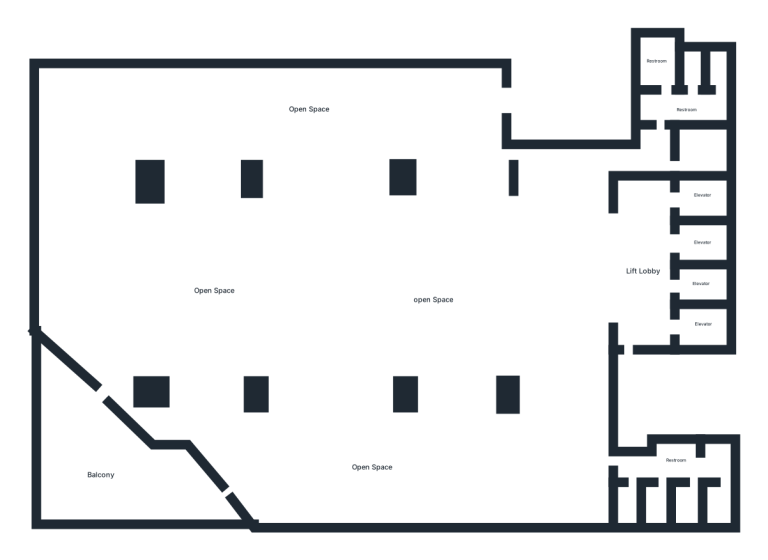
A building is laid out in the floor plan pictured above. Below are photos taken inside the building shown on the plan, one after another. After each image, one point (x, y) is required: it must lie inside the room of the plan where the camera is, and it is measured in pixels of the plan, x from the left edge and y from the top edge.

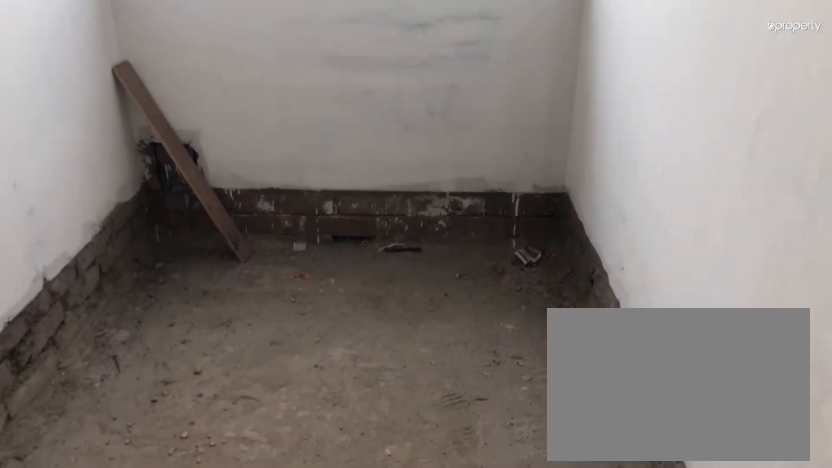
(699, 147)
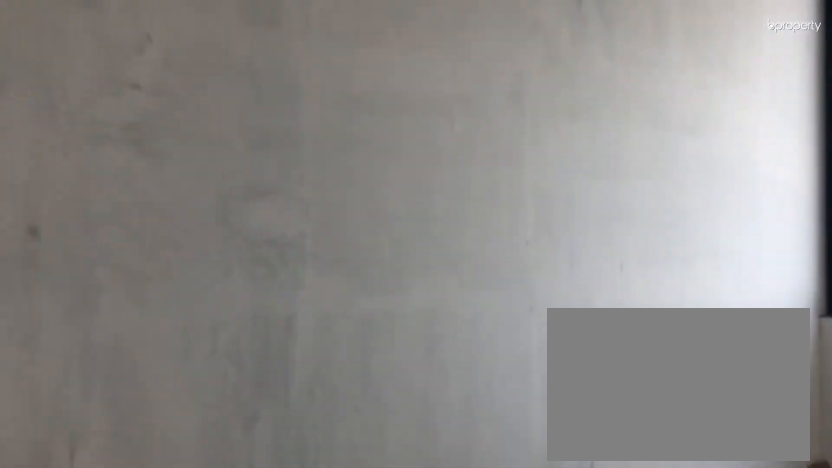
(699, 147)
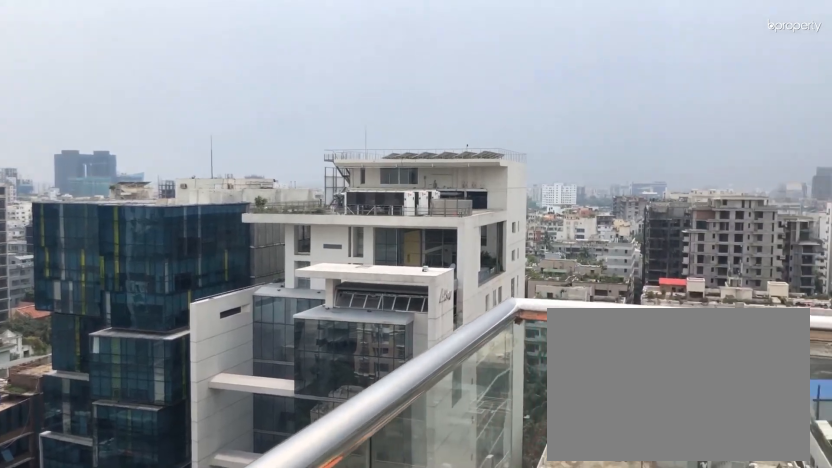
(95, 470)
